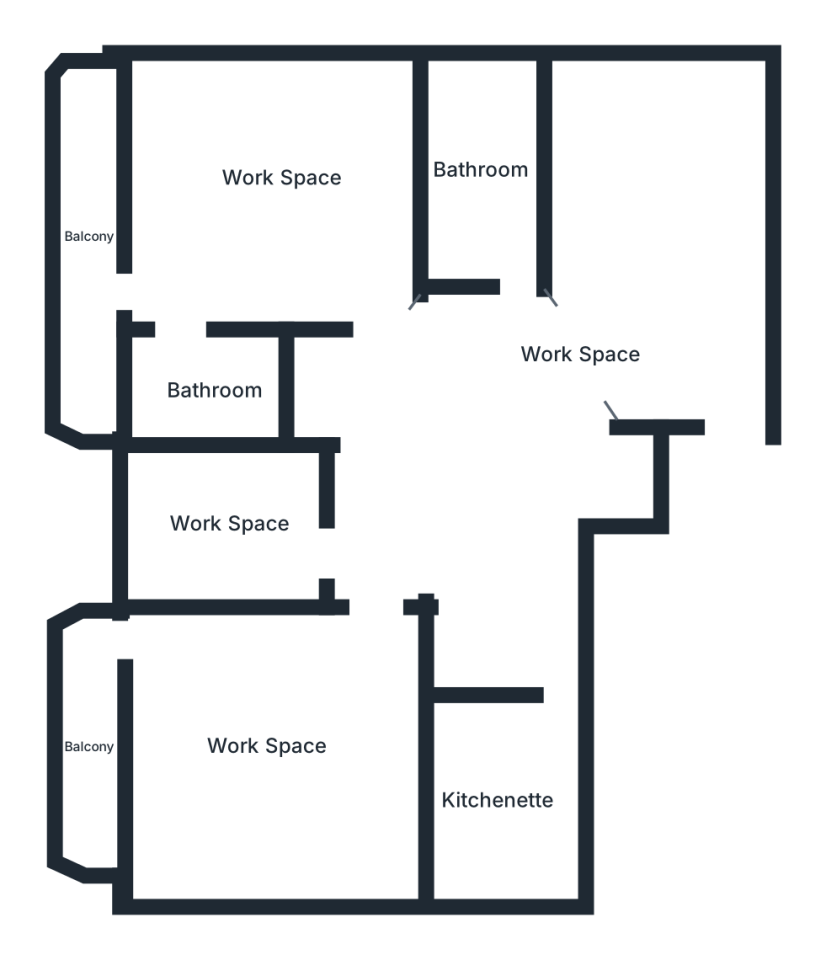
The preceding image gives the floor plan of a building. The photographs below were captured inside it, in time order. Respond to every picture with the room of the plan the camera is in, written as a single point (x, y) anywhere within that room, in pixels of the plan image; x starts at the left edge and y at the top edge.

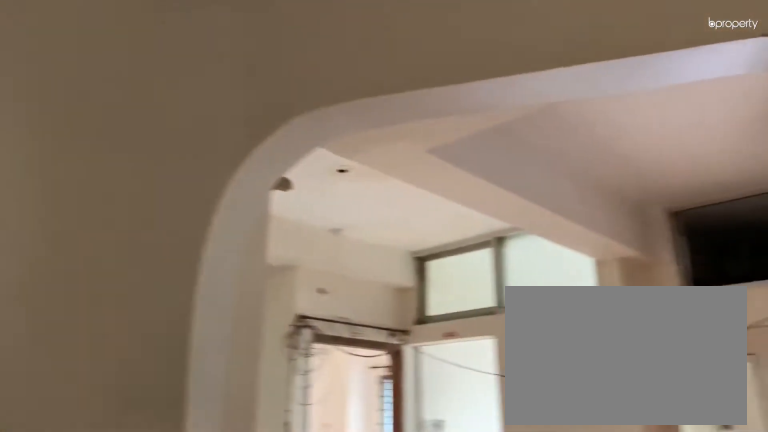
(588, 353)
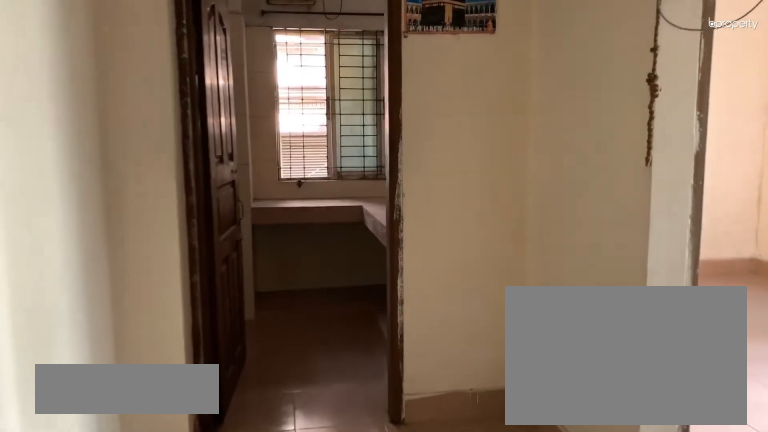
(588, 352)
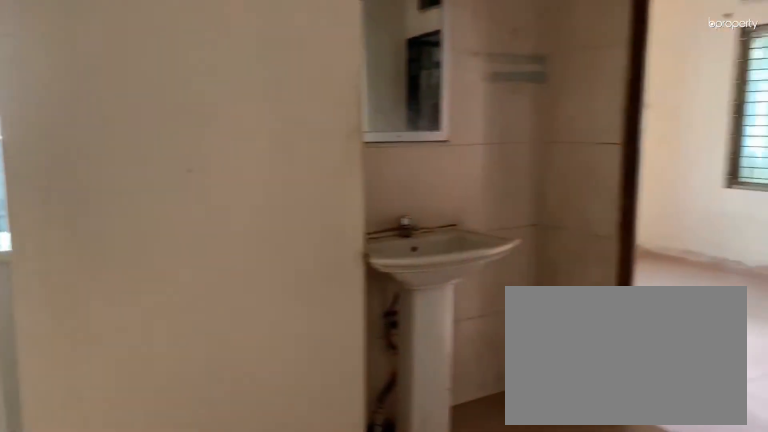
(588, 352)
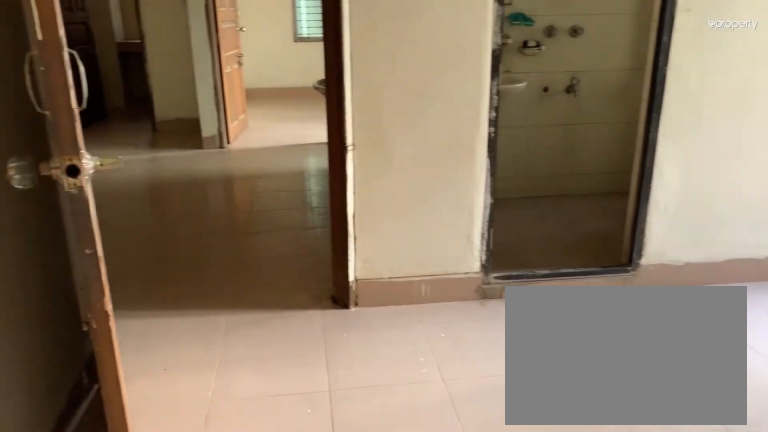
(278, 177)
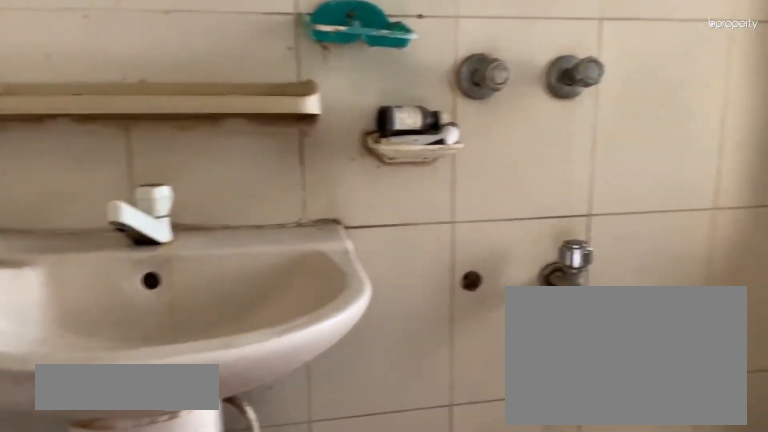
(215, 390)
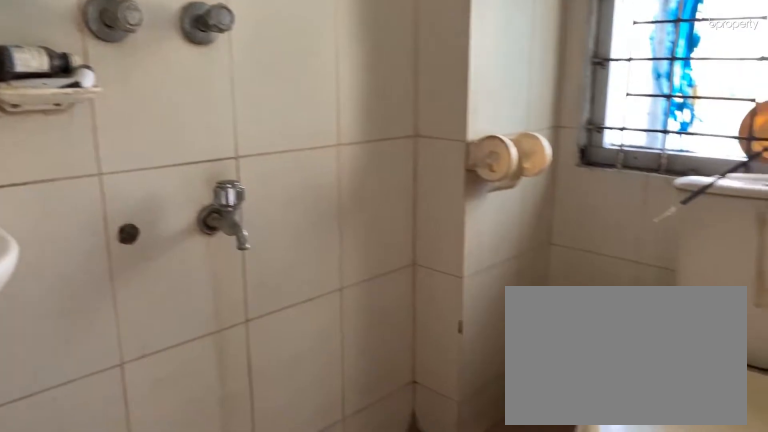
(215, 390)
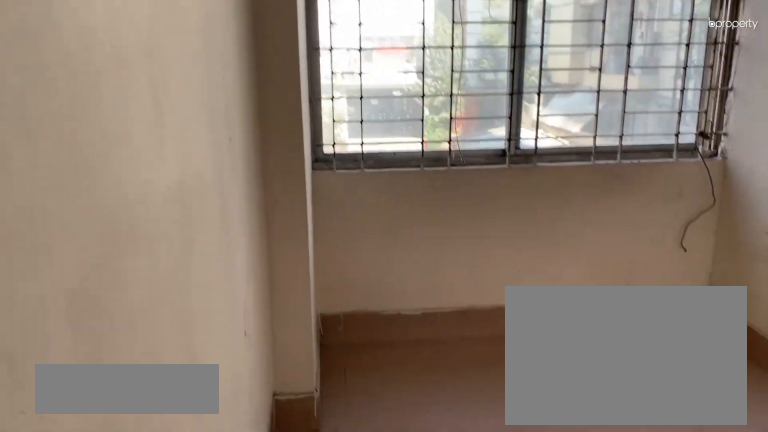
(229, 524)
